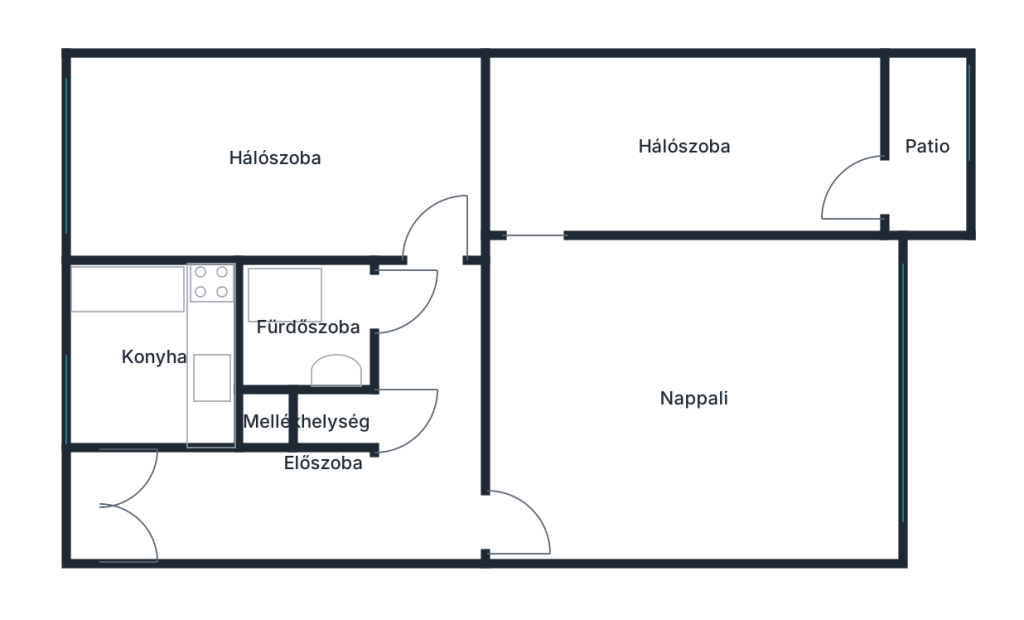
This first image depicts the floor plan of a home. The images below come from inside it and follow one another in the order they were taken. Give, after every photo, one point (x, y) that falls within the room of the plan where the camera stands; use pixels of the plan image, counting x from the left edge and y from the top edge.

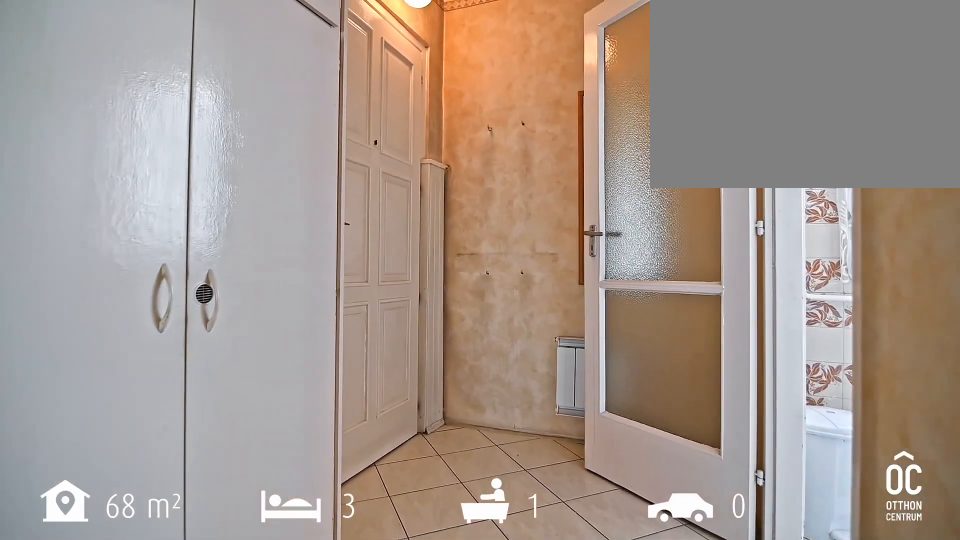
(300, 508)
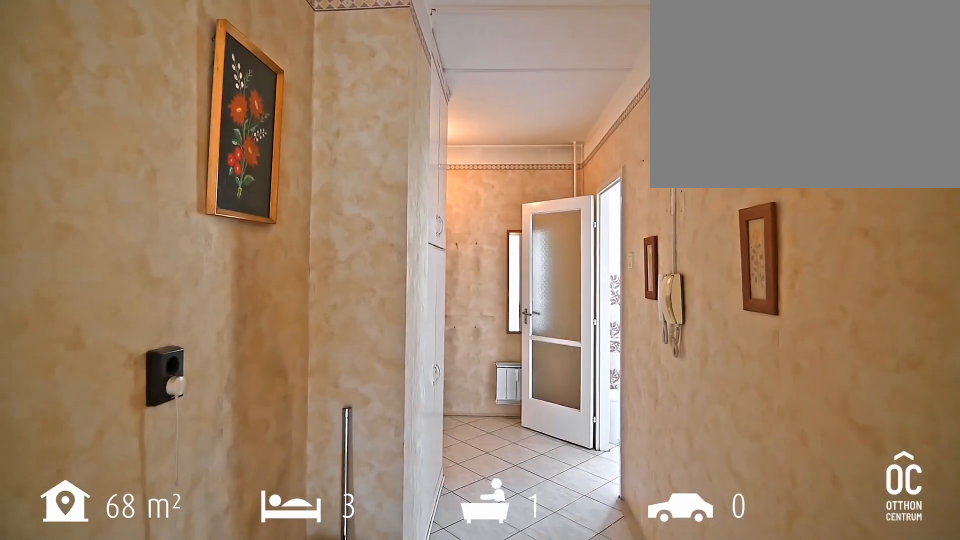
(300, 508)
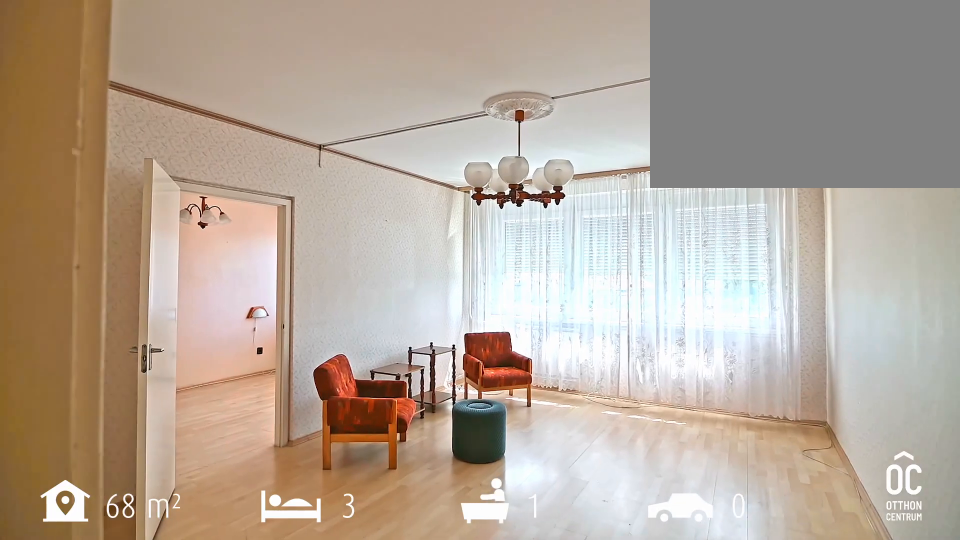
(696, 405)
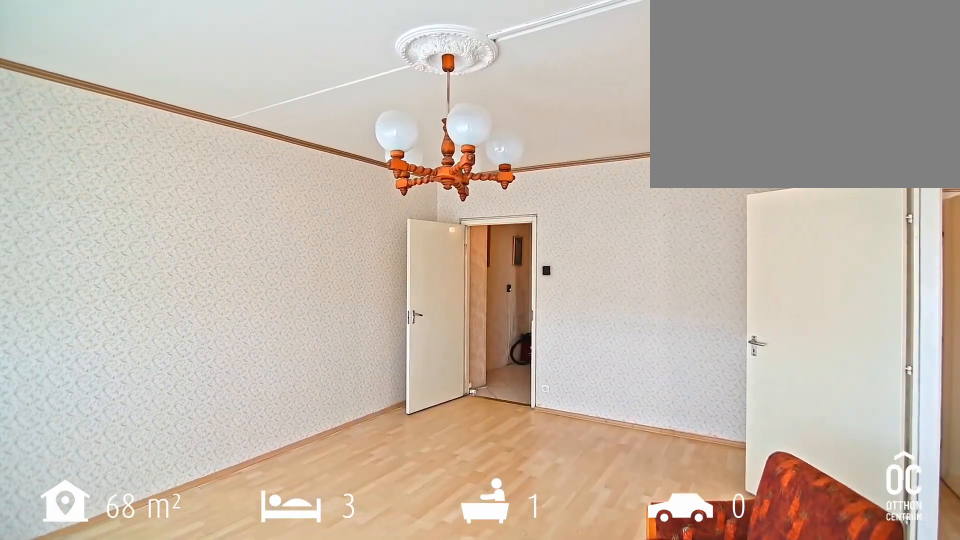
(696, 405)
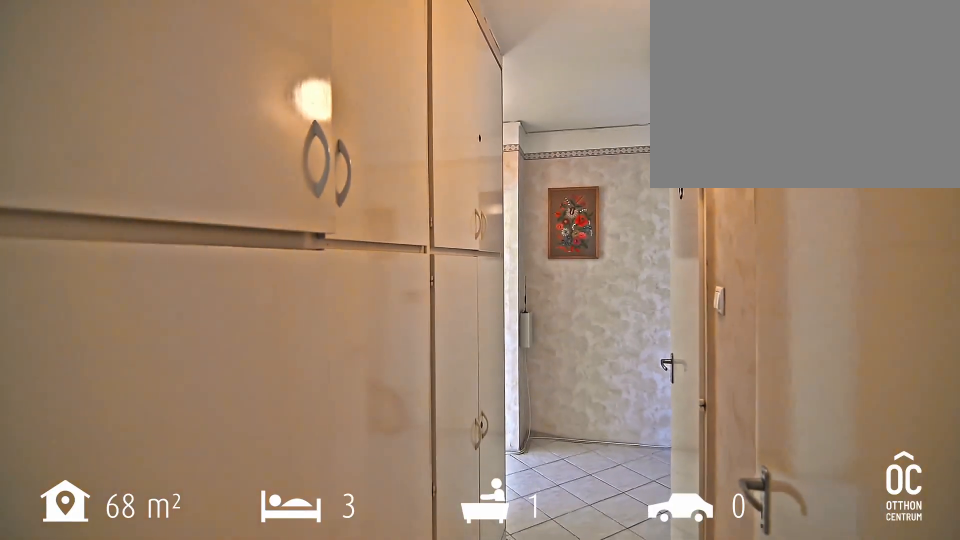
(424, 380)
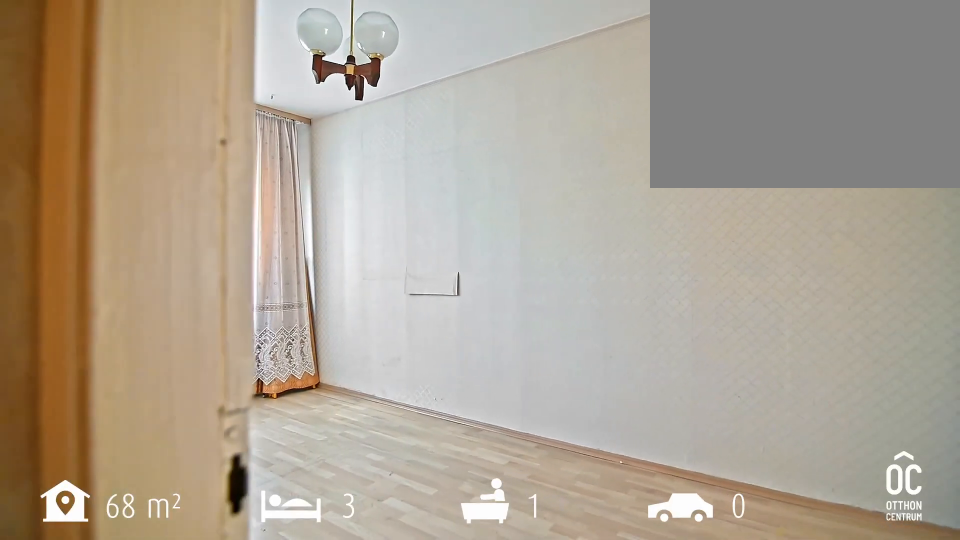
(282, 164)
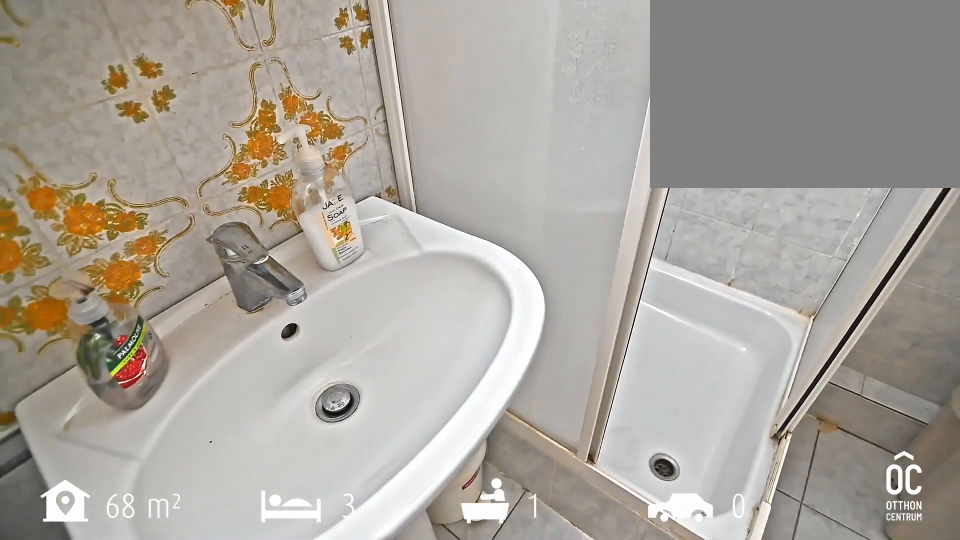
(307, 326)
